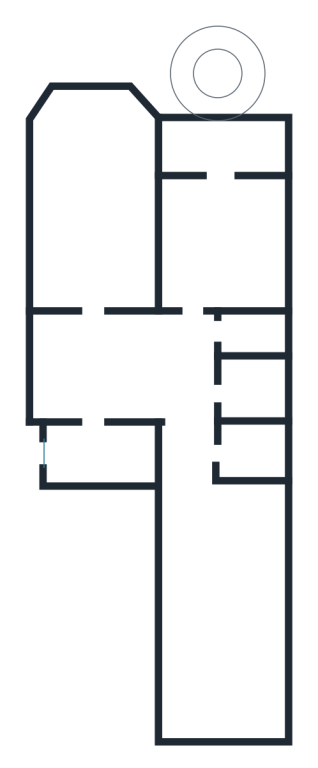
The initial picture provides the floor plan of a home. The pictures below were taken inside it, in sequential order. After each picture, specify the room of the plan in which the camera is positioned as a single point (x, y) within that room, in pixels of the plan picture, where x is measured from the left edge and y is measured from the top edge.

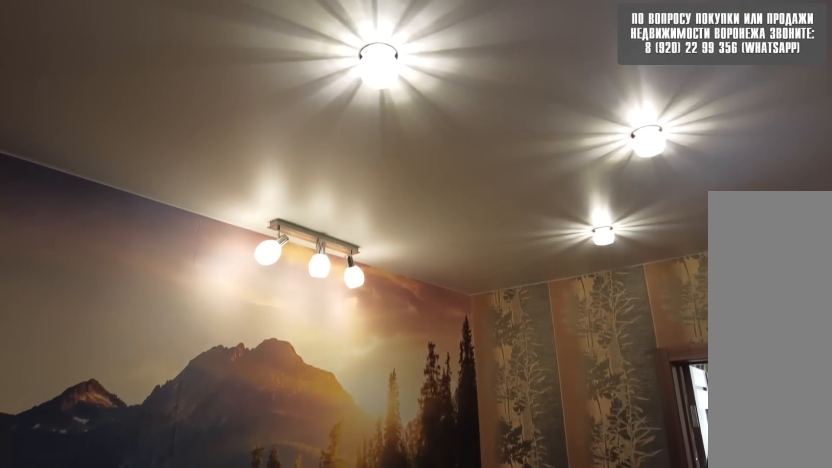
(101, 379)
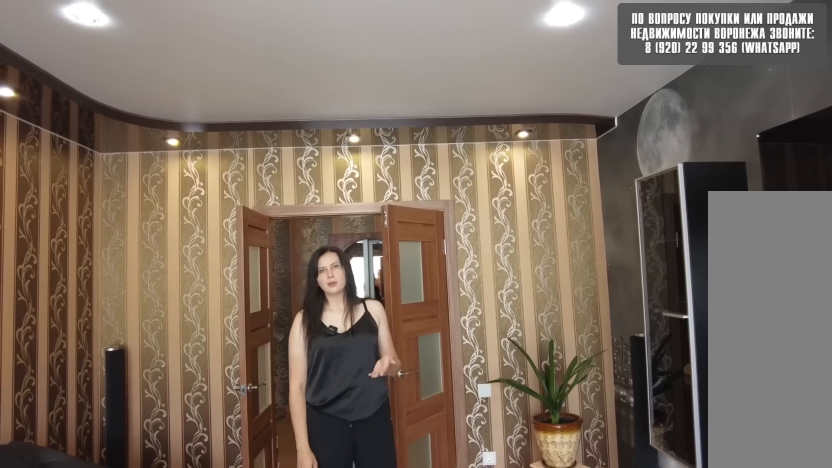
(91, 270)
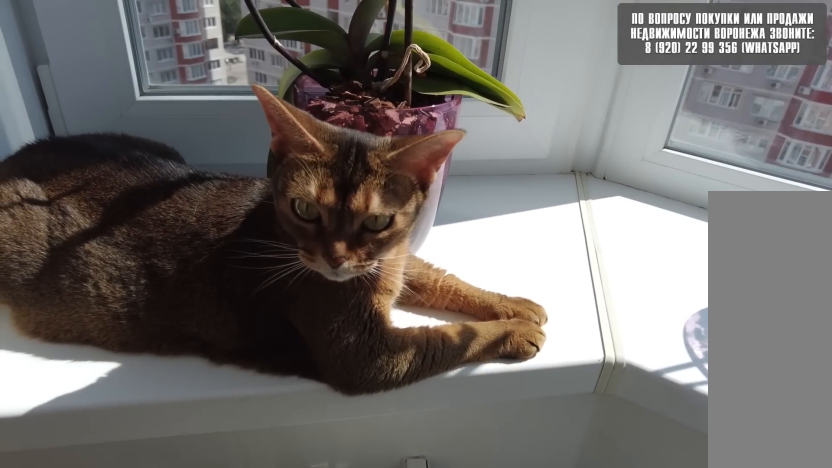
(91, 270)
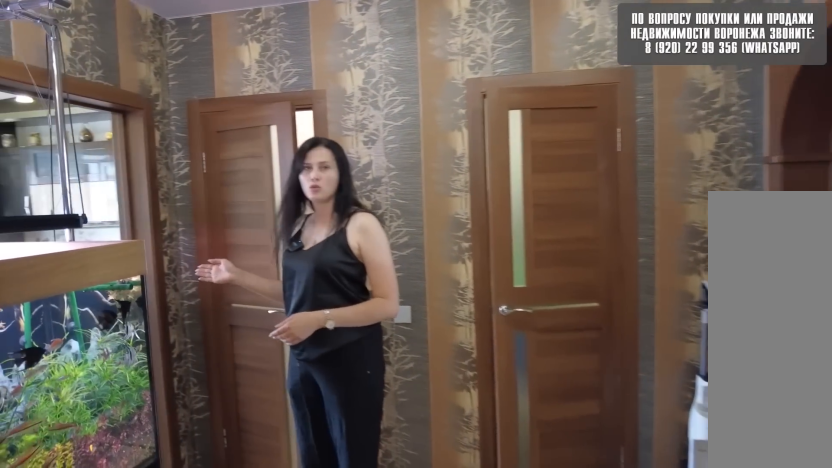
(97, 386)
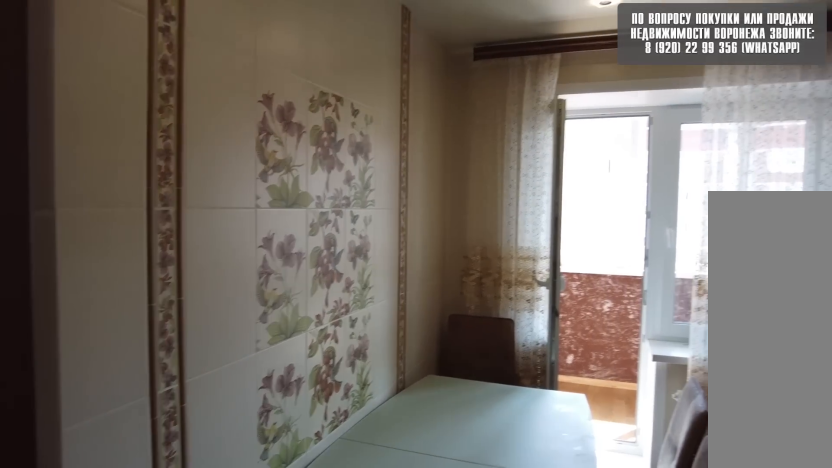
(226, 270)
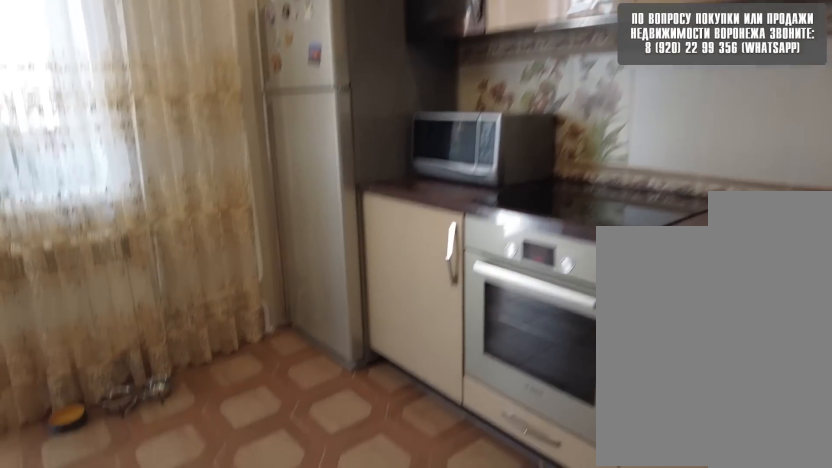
(226, 270)
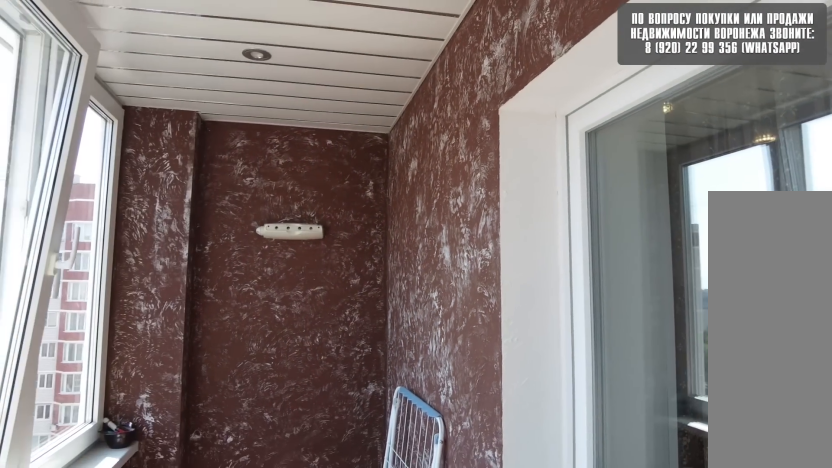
(217, 157)
